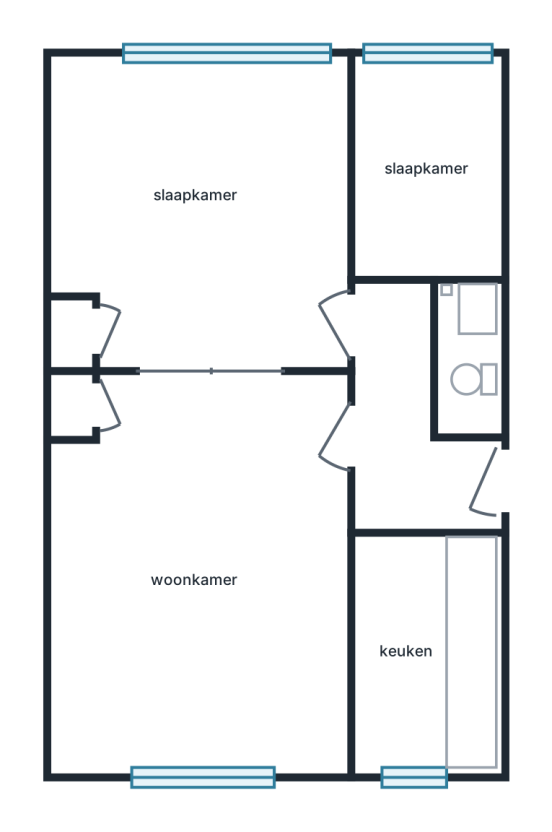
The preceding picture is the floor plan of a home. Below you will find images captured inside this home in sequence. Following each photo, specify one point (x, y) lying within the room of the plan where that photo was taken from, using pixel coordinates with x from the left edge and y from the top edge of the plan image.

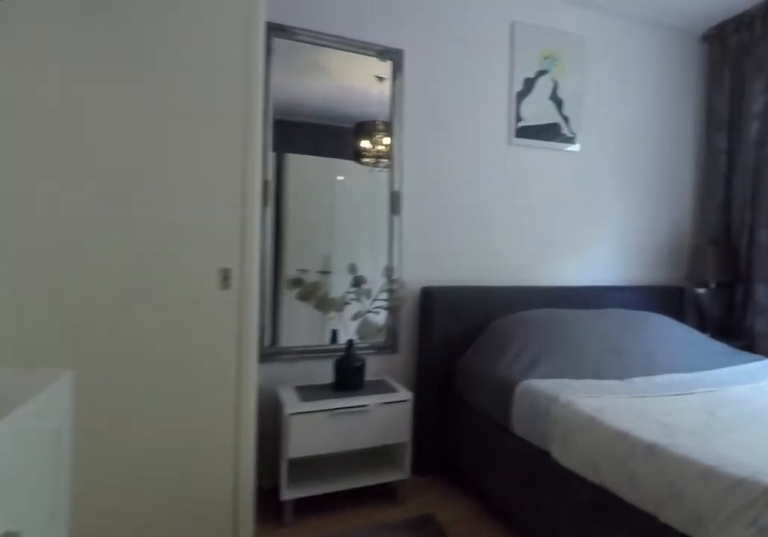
(207, 211)
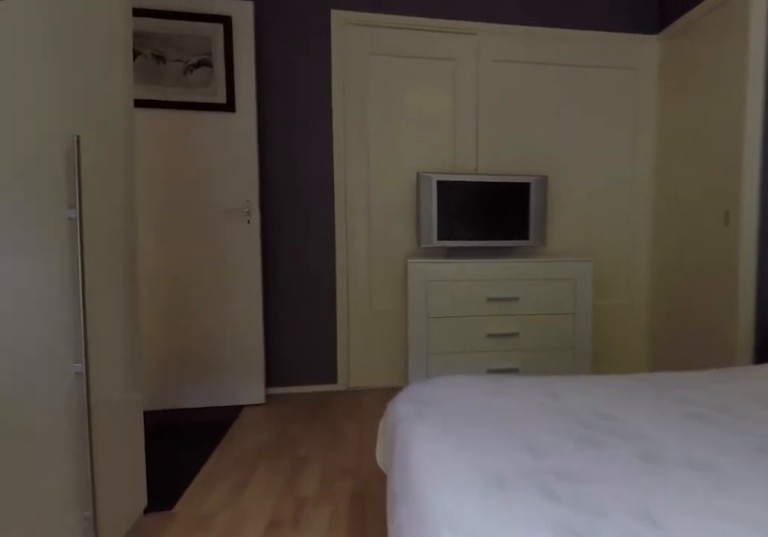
(207, 211)
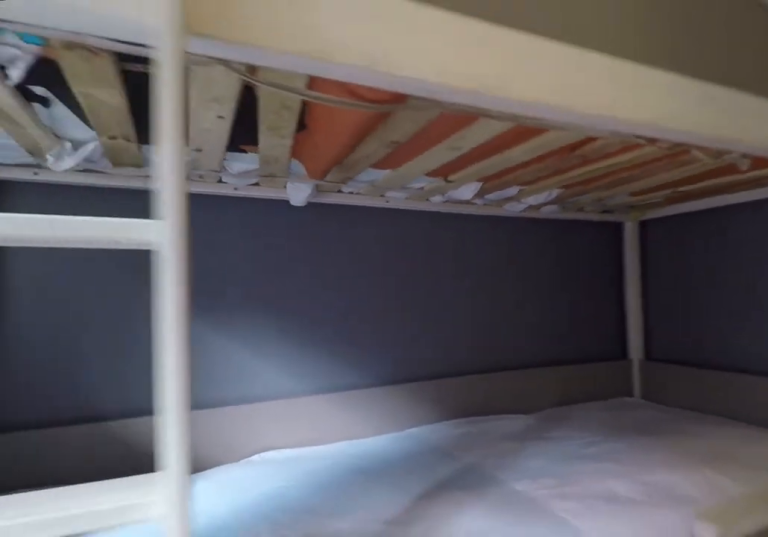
(425, 170)
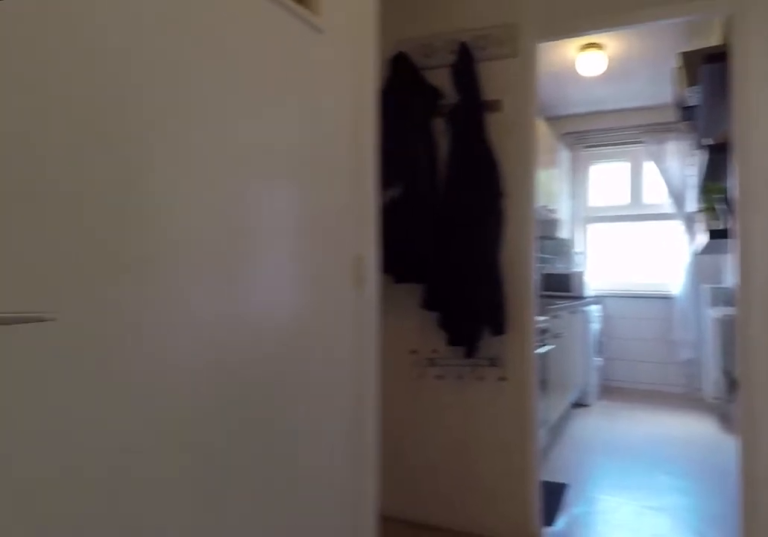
(411, 425)
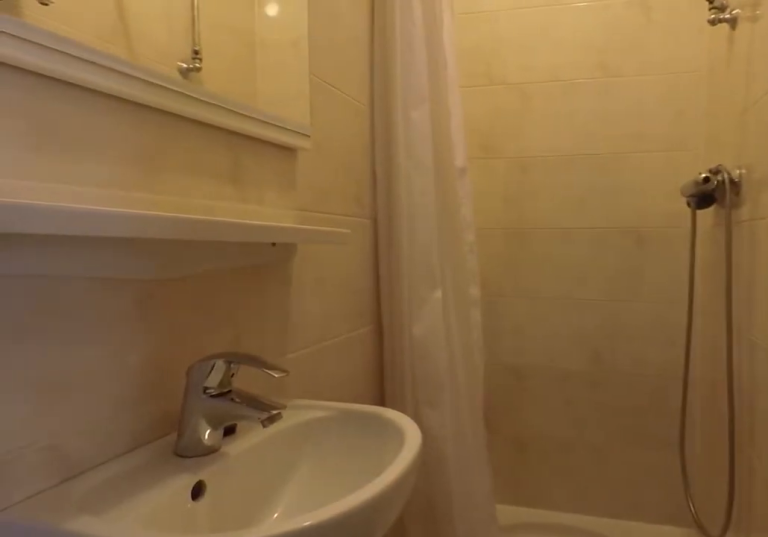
(469, 356)
